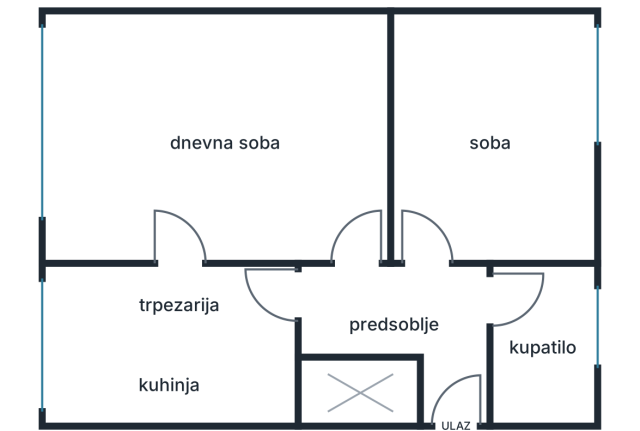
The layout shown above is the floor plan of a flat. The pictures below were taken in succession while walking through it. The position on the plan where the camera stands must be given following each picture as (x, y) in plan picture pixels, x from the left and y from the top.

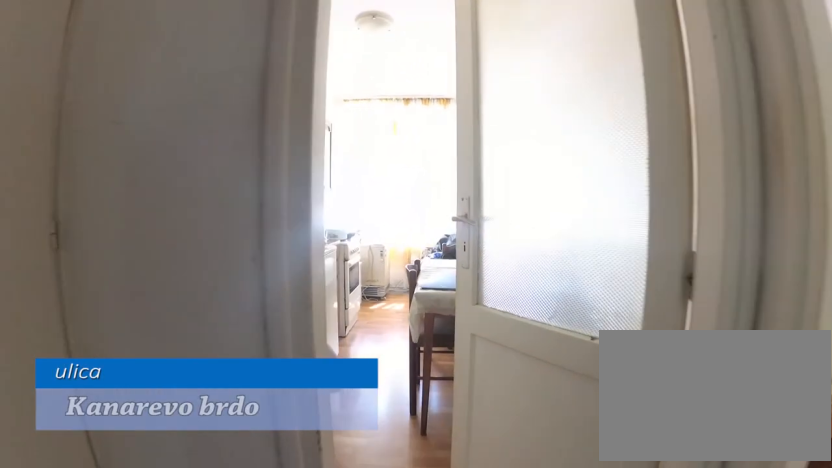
(334, 309)
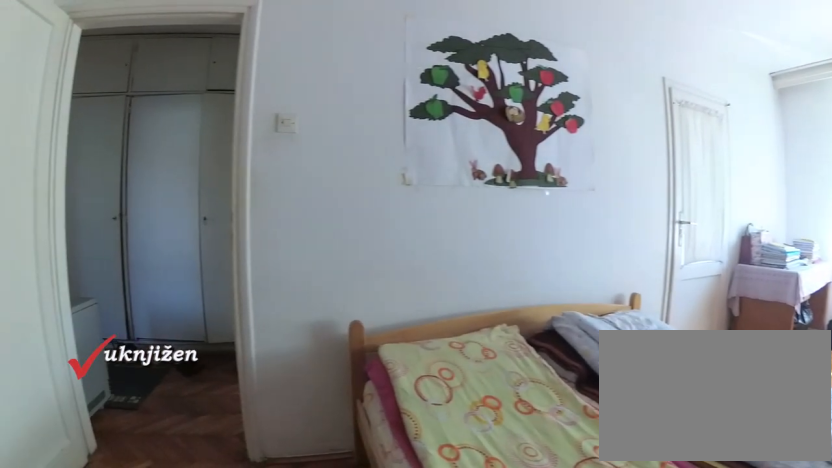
(341, 108)
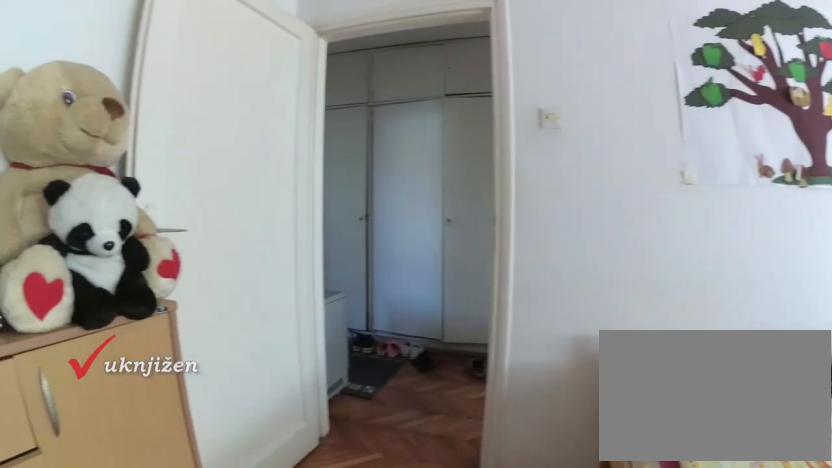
(335, 110)
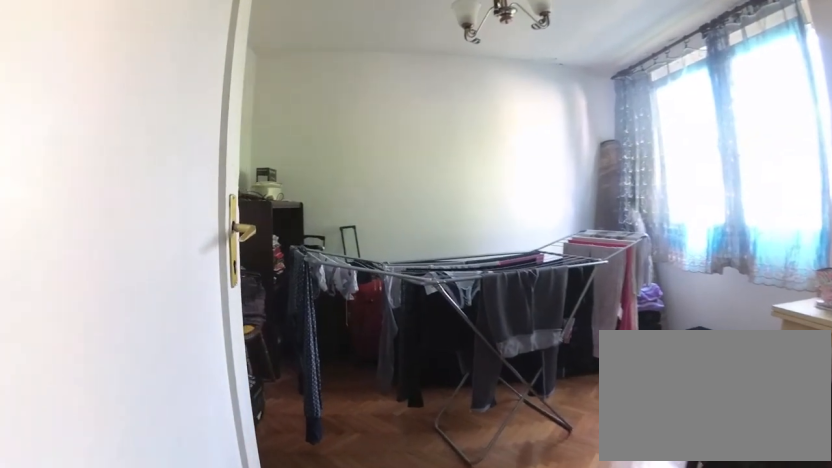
(426, 291)
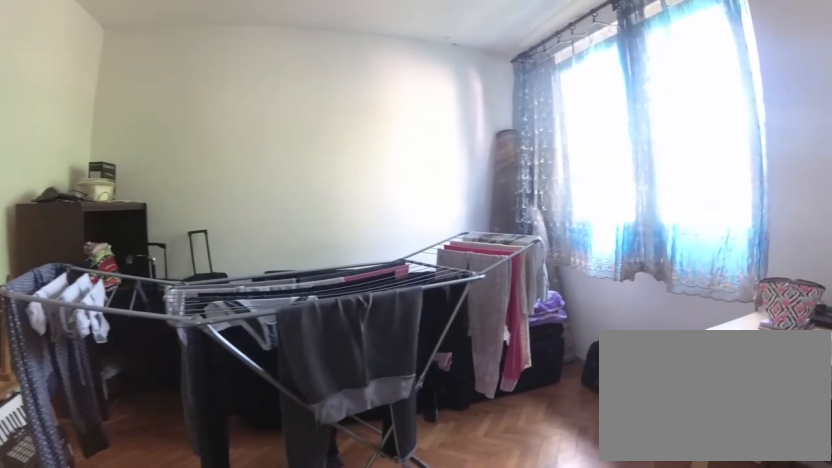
(428, 253)
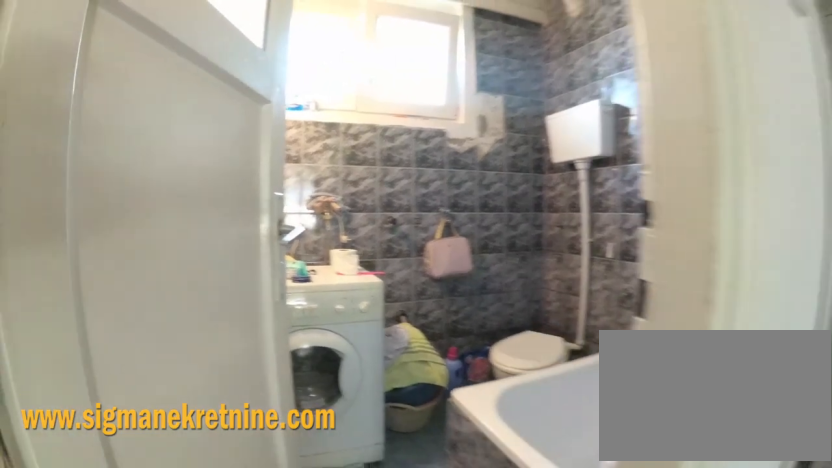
(455, 280)
